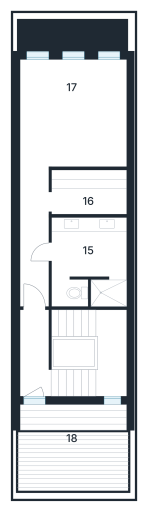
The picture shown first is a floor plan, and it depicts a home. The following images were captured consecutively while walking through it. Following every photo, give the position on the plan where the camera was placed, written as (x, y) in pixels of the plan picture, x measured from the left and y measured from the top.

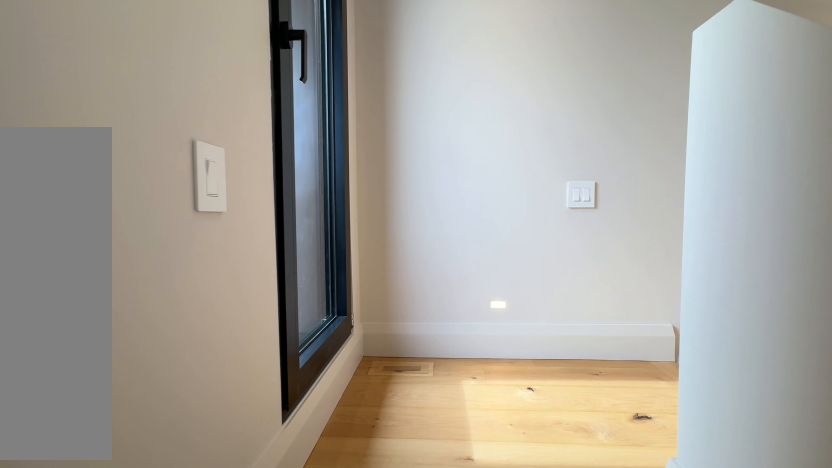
(84, 376)
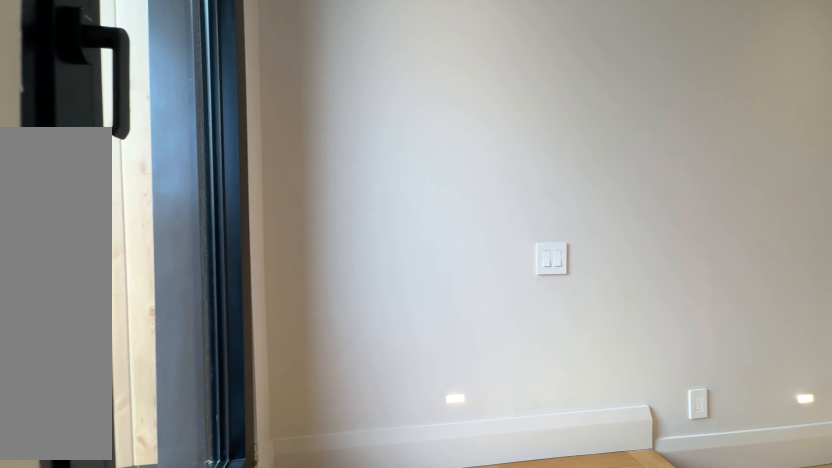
(68, 377)
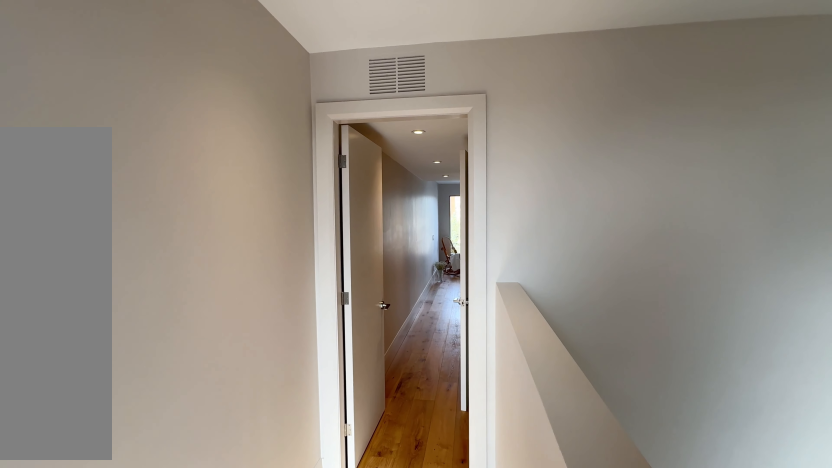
(40, 375)
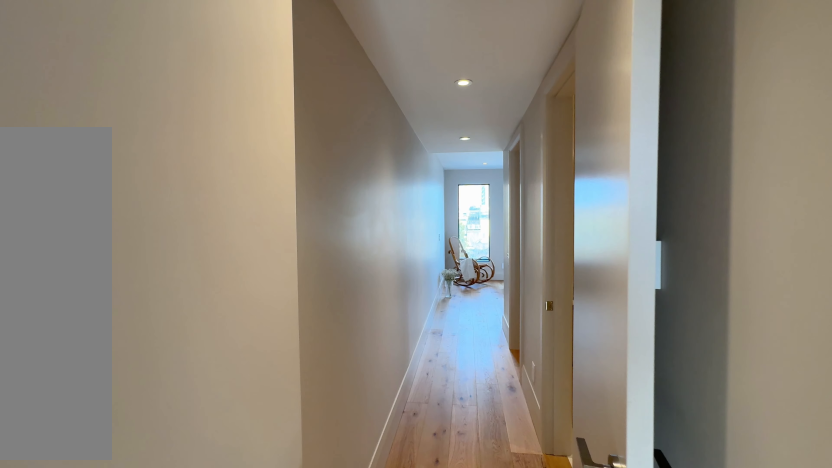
(35, 322)
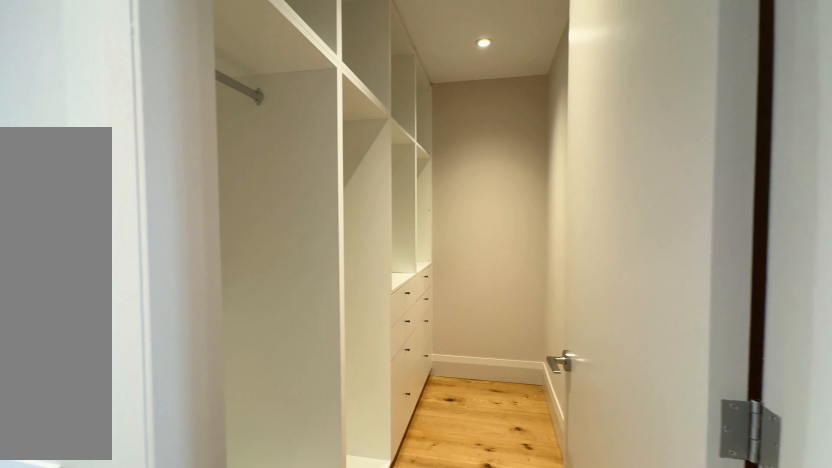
(31, 195)
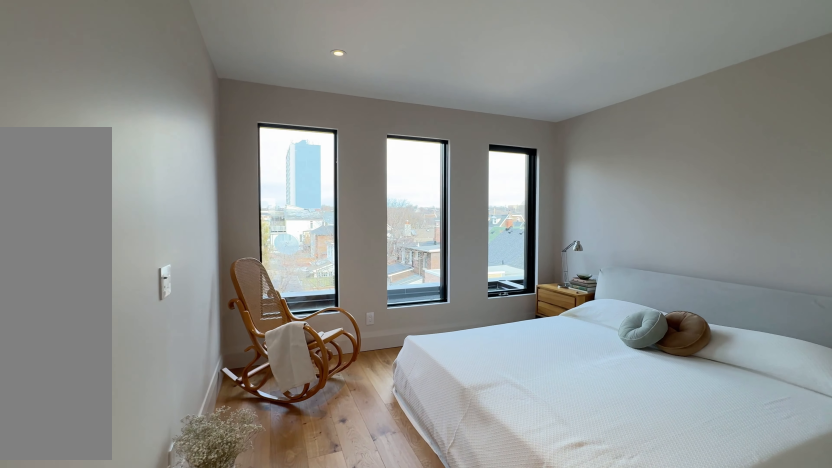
(34, 160)
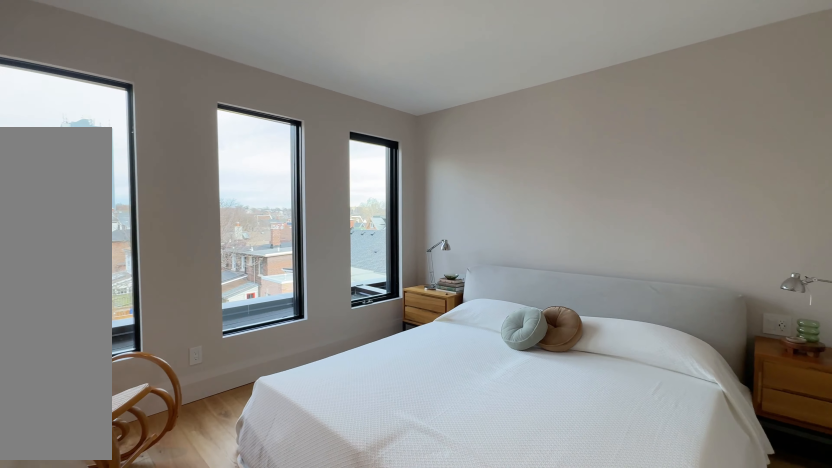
(35, 150)
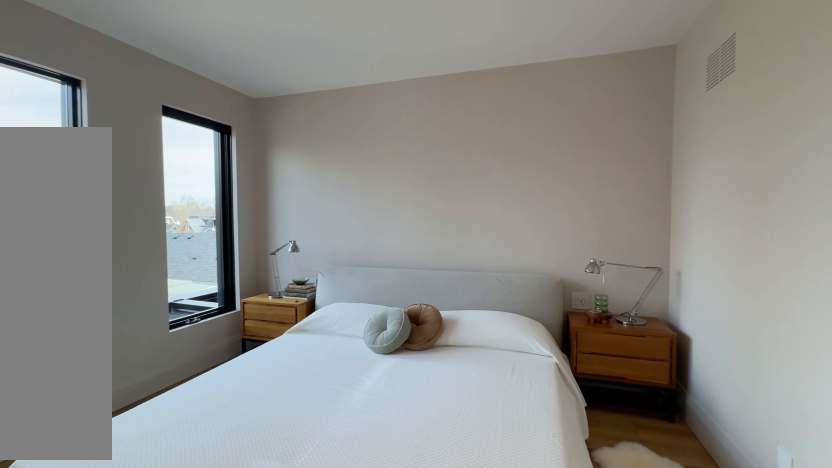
(36, 146)
